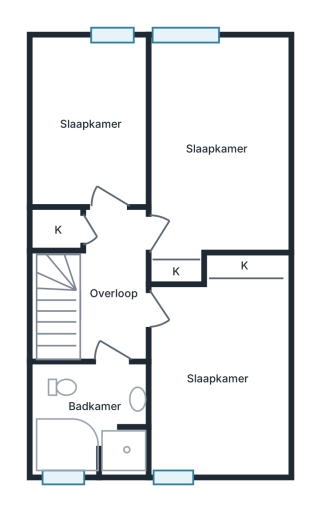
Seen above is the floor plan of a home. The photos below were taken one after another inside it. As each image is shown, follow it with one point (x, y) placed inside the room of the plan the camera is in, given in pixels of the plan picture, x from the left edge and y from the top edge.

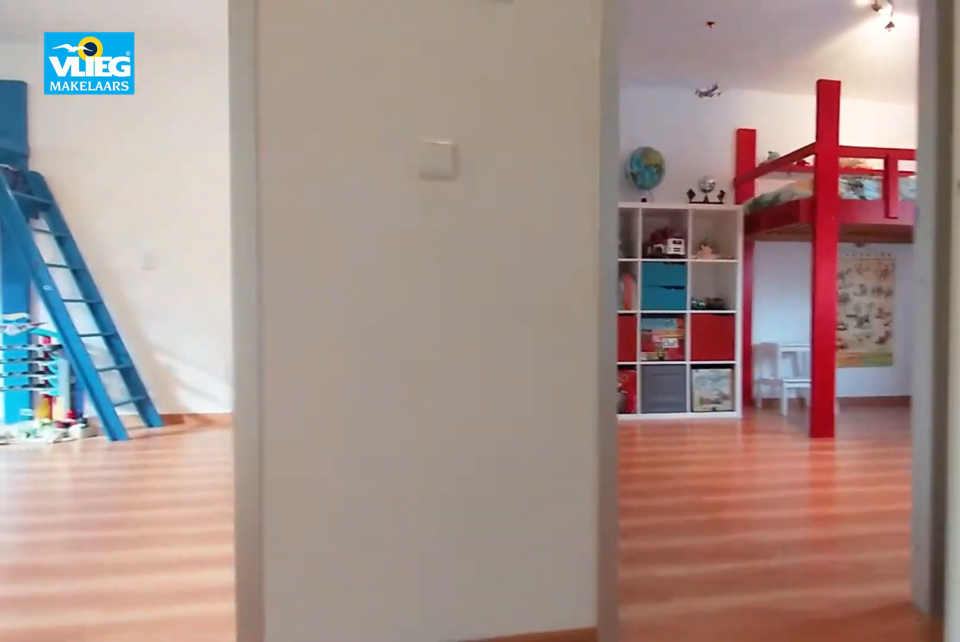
(112, 285)
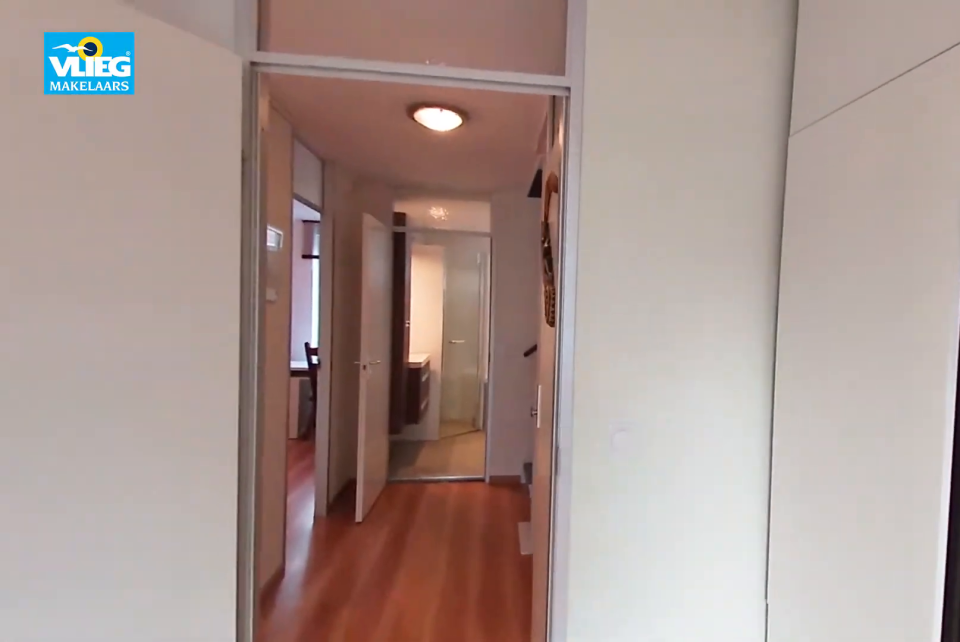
(82, 125)
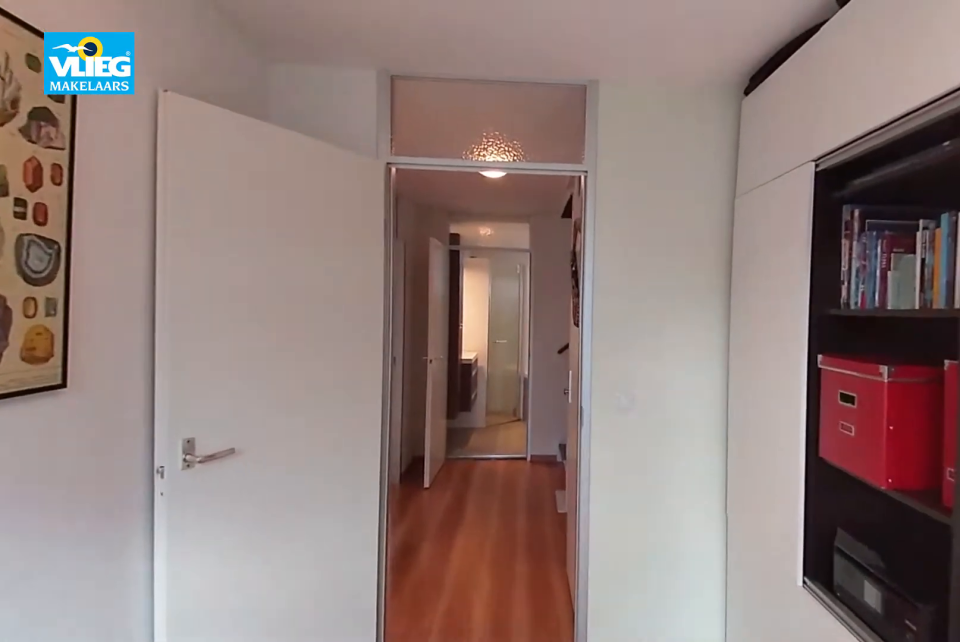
(82, 125)
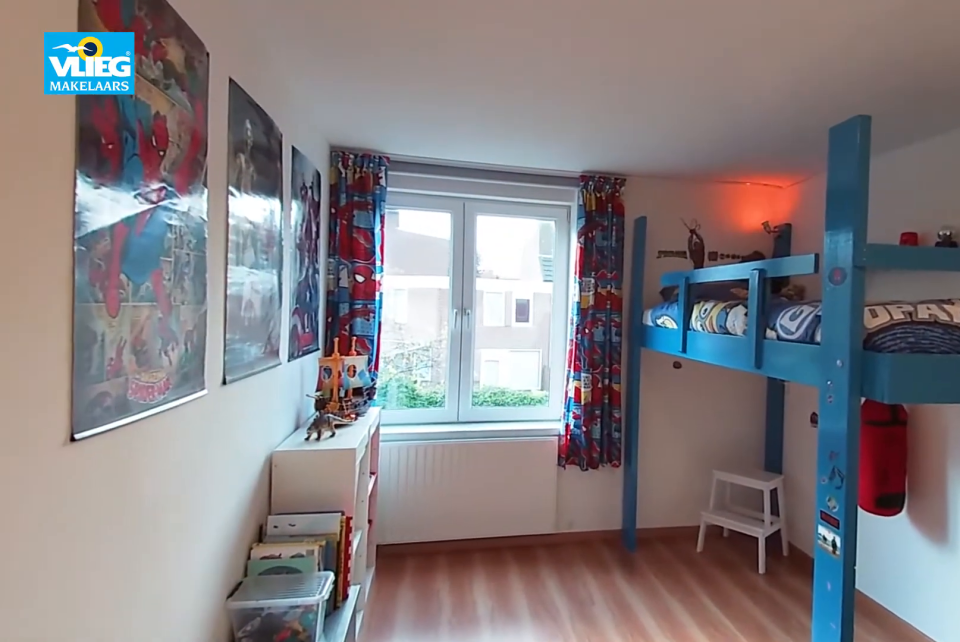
(220, 74)
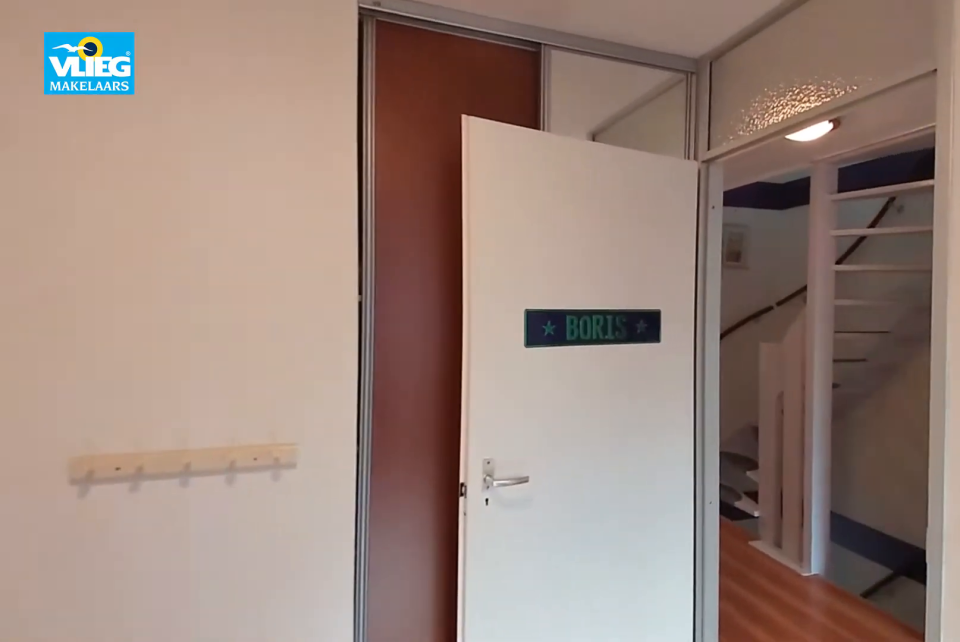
(236, 60)
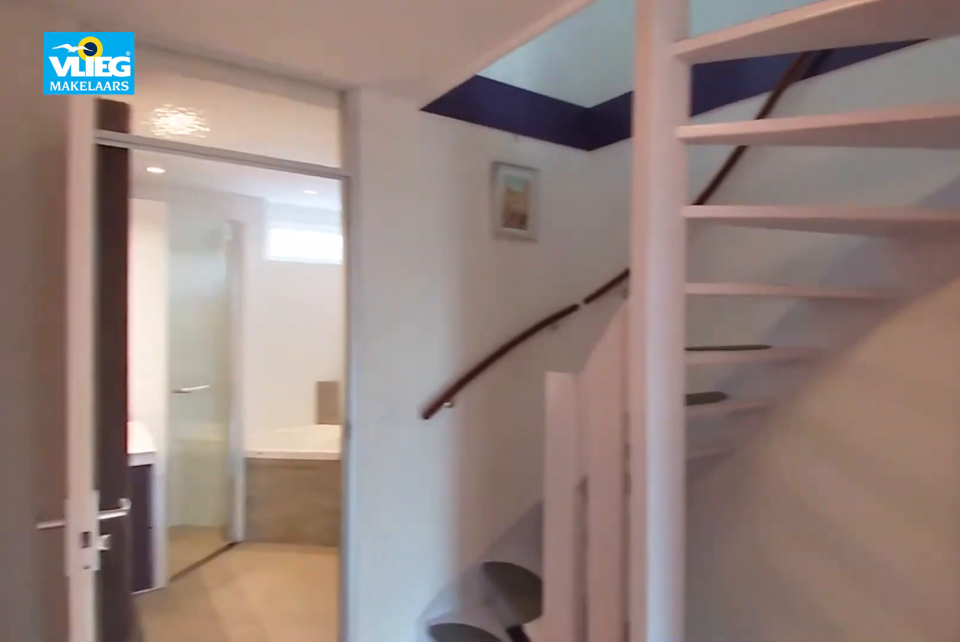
(112, 285)
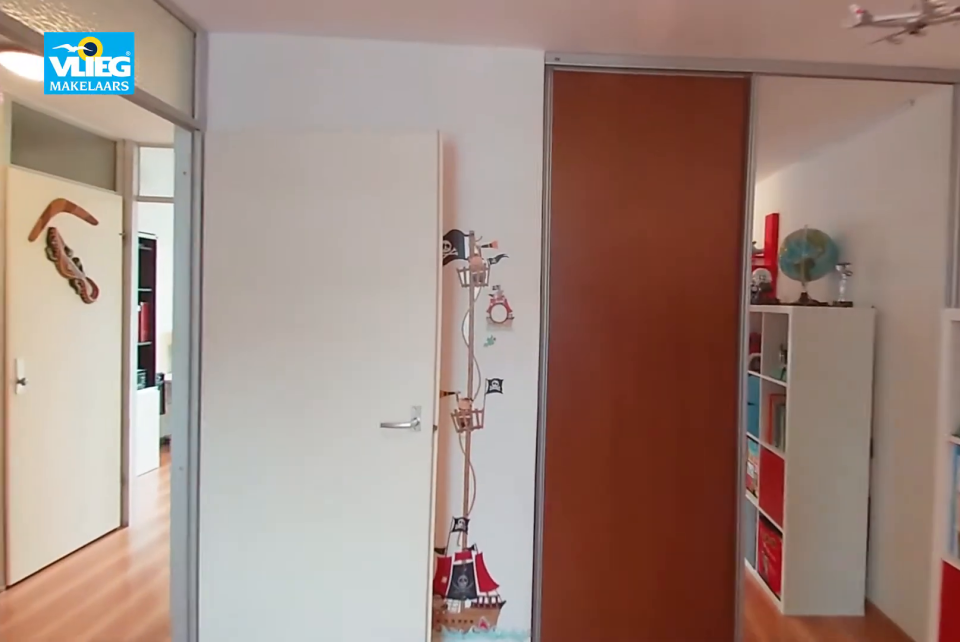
(218, 376)
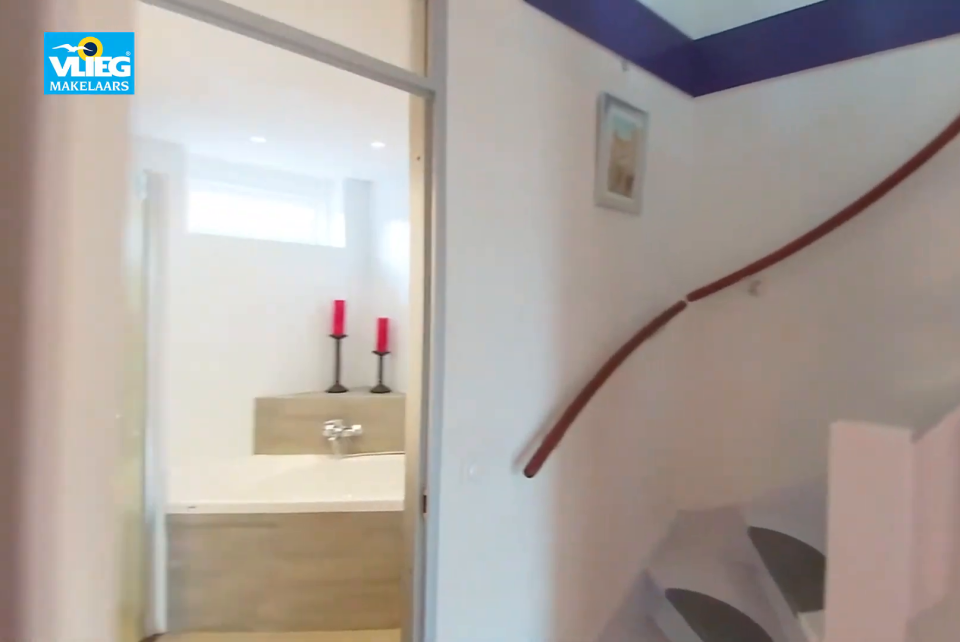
(112, 285)
